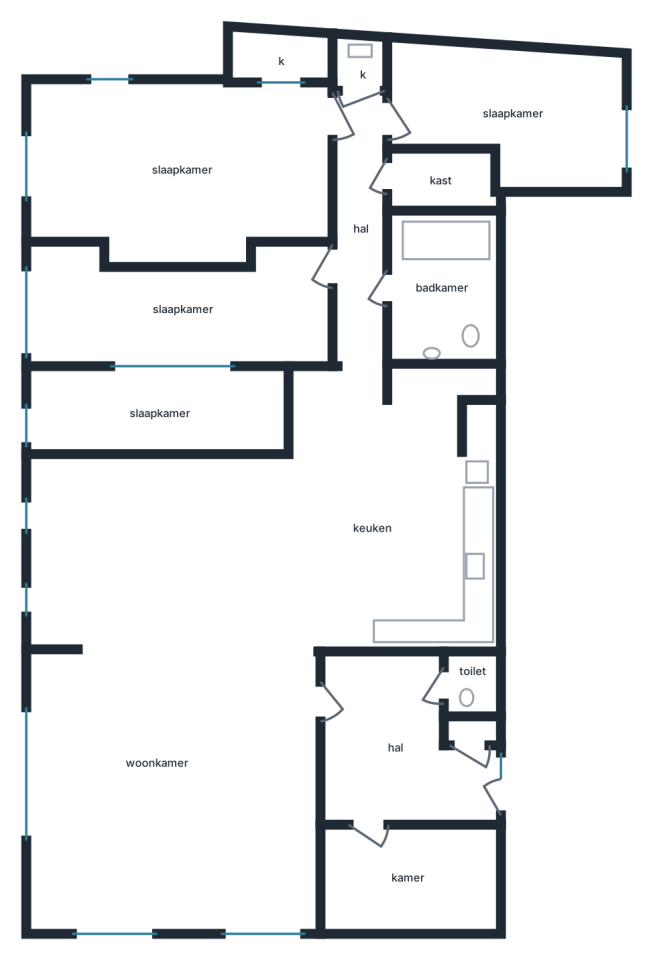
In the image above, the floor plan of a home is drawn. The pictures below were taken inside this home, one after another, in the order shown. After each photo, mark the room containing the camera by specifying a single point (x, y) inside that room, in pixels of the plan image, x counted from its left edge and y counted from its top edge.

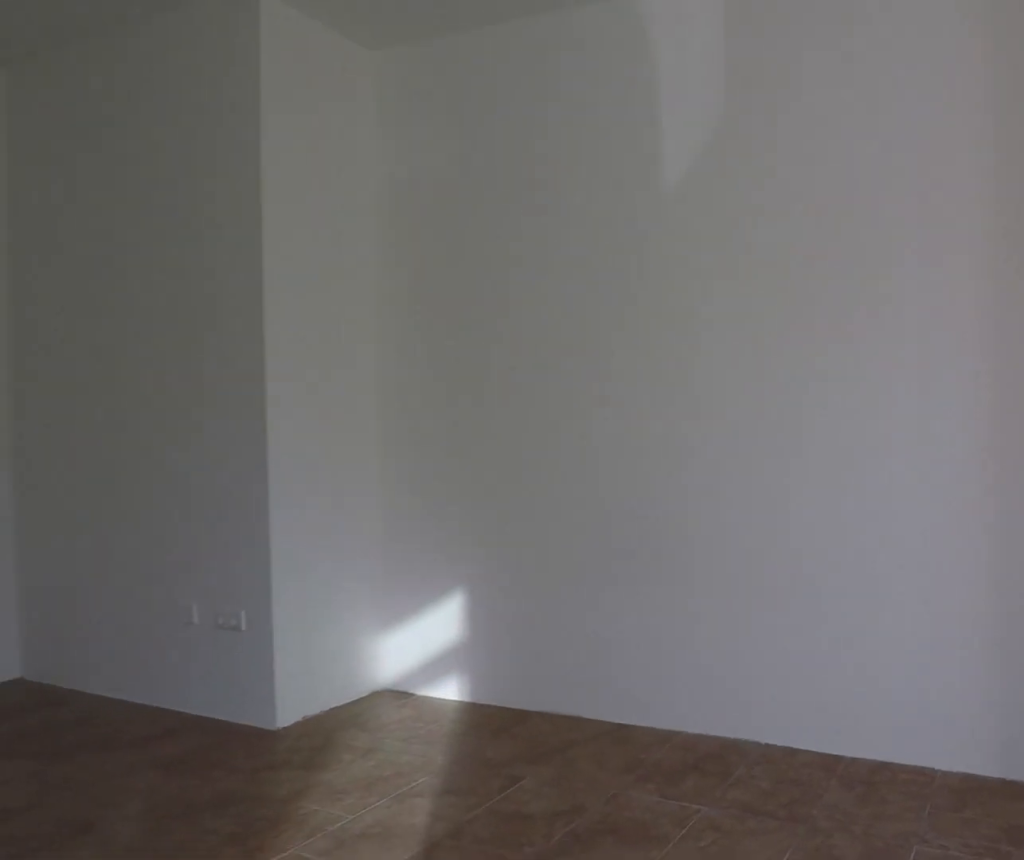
(182, 169)
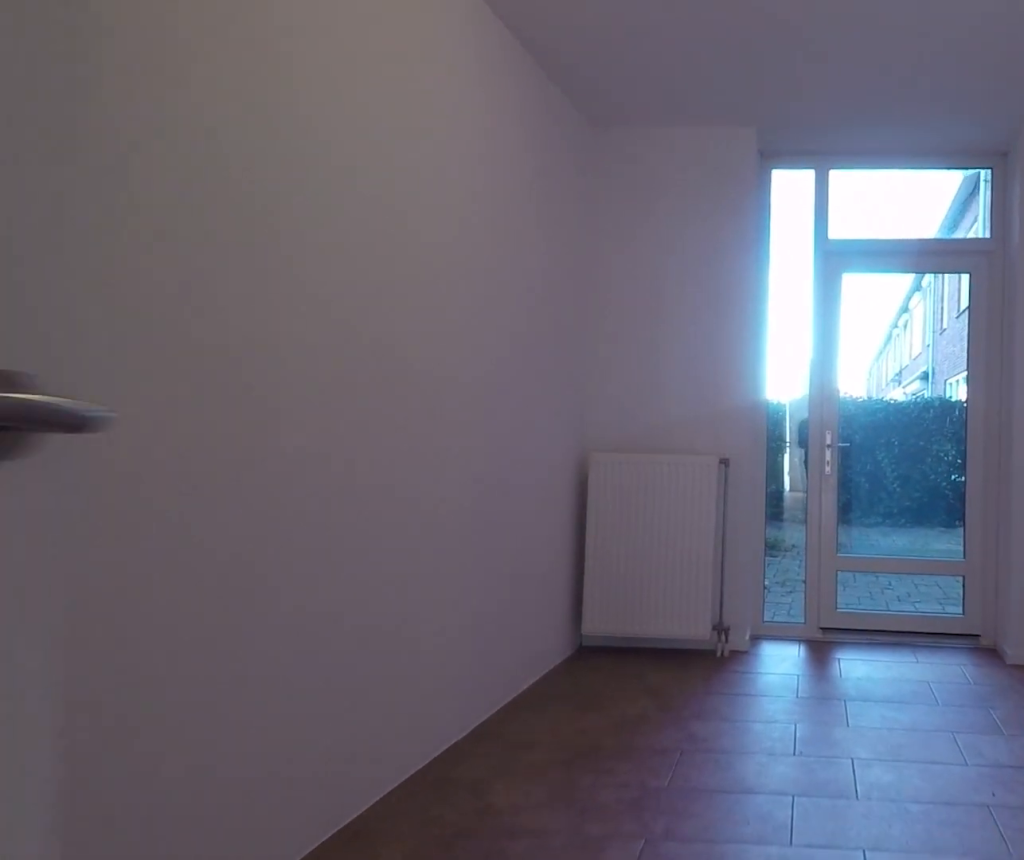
(512, 112)
